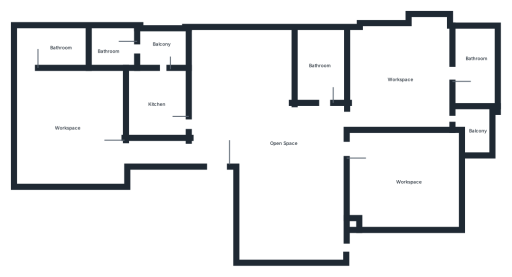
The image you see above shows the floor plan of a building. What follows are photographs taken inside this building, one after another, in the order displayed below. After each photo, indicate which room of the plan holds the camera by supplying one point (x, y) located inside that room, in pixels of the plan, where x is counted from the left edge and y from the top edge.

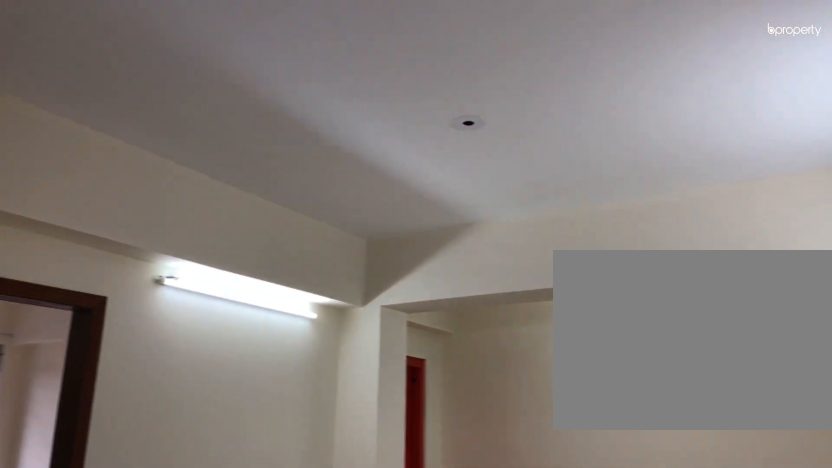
(304, 182)
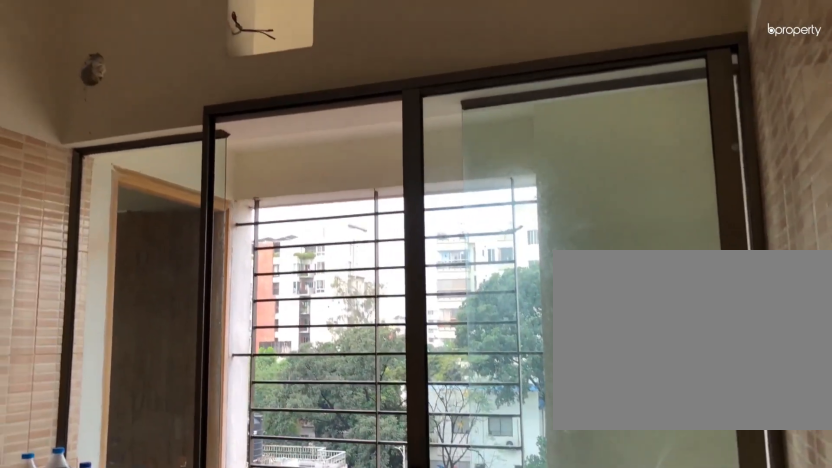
(162, 104)
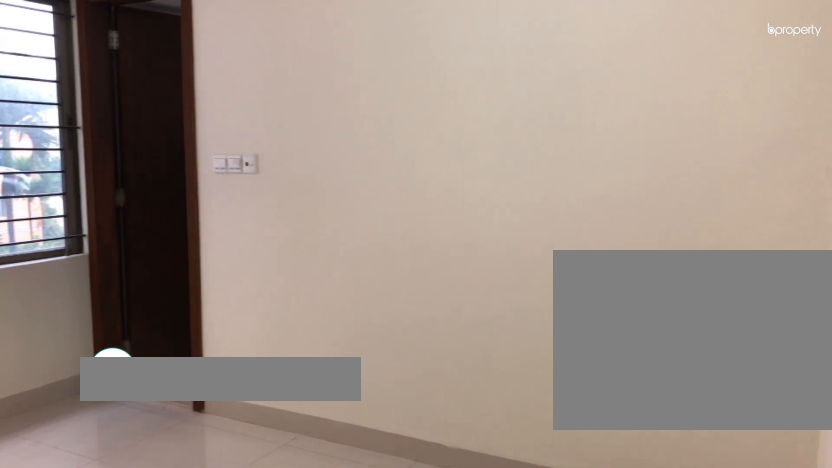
(70, 126)
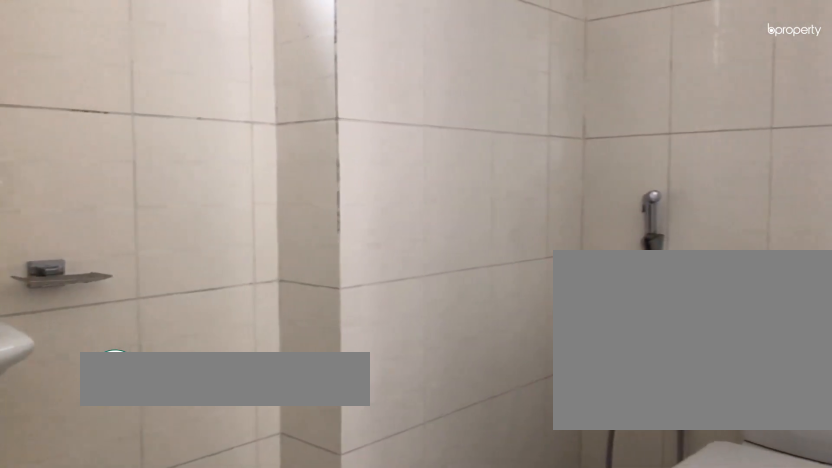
(52, 46)
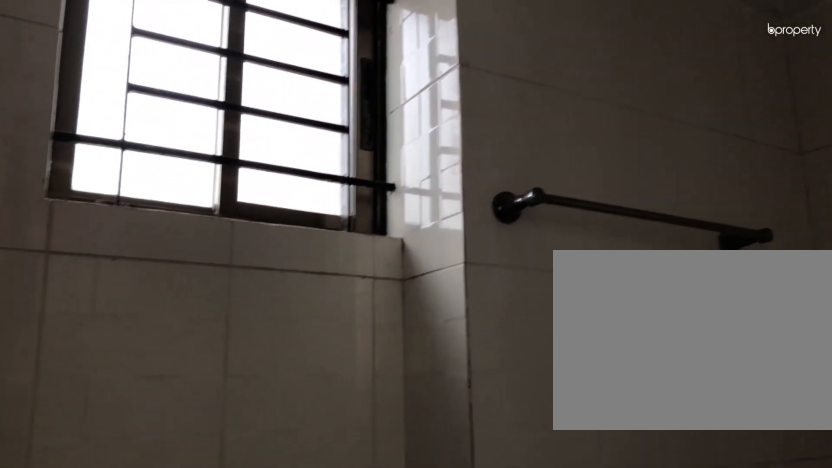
(52, 46)
